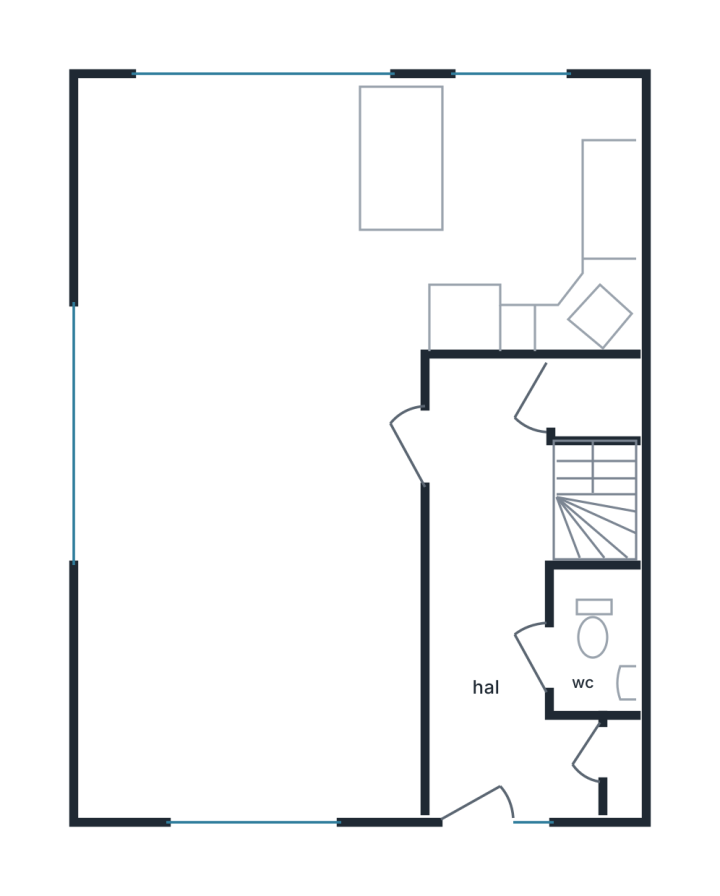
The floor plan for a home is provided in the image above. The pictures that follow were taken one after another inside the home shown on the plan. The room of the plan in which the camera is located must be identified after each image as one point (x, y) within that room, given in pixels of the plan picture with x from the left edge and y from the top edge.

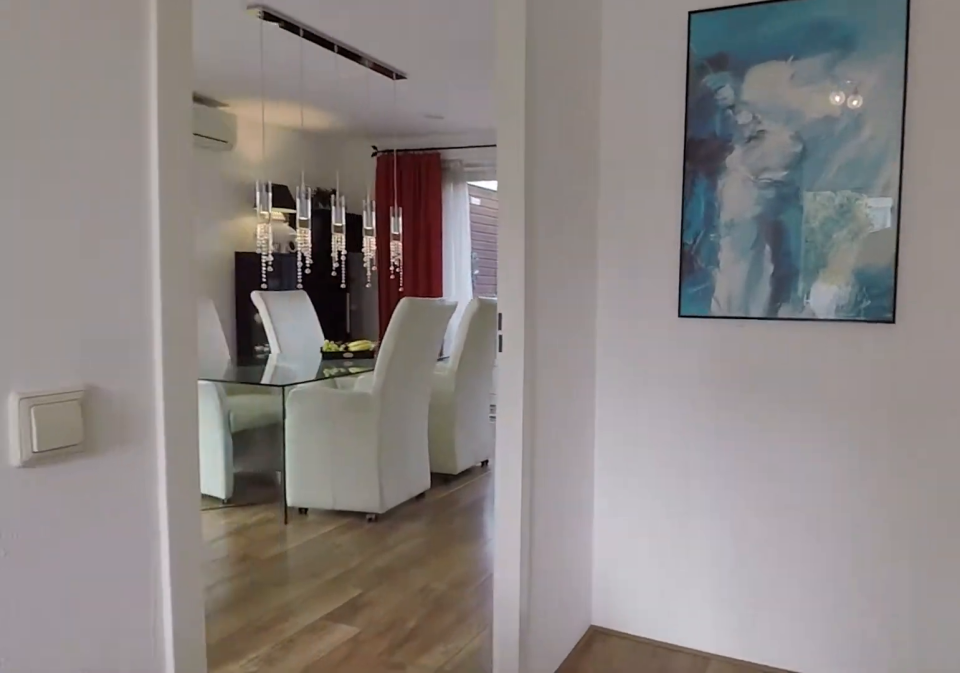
(495, 604)
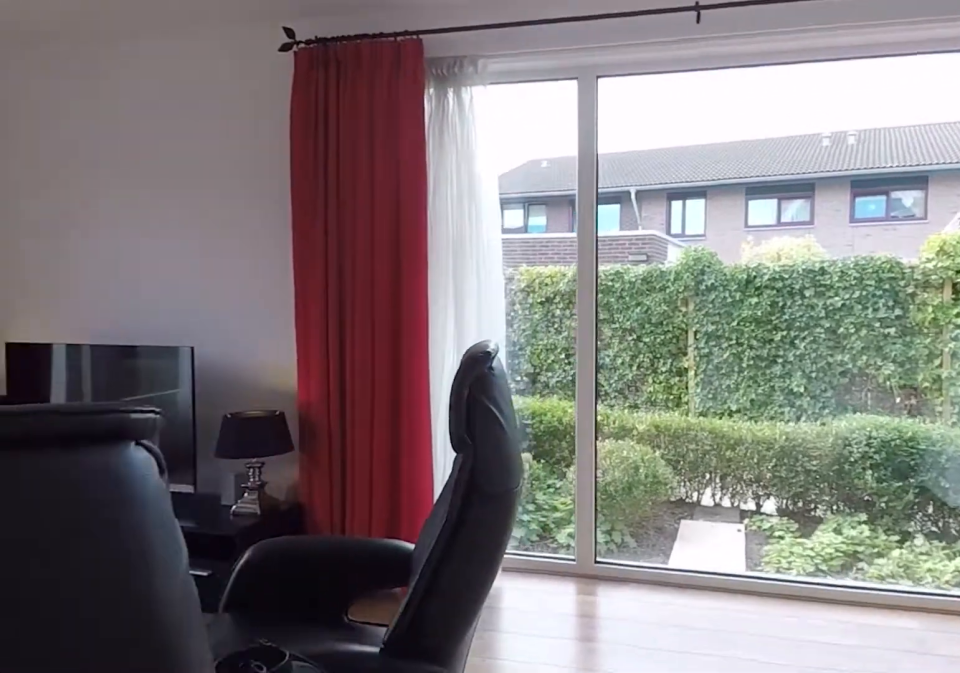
(251, 634)
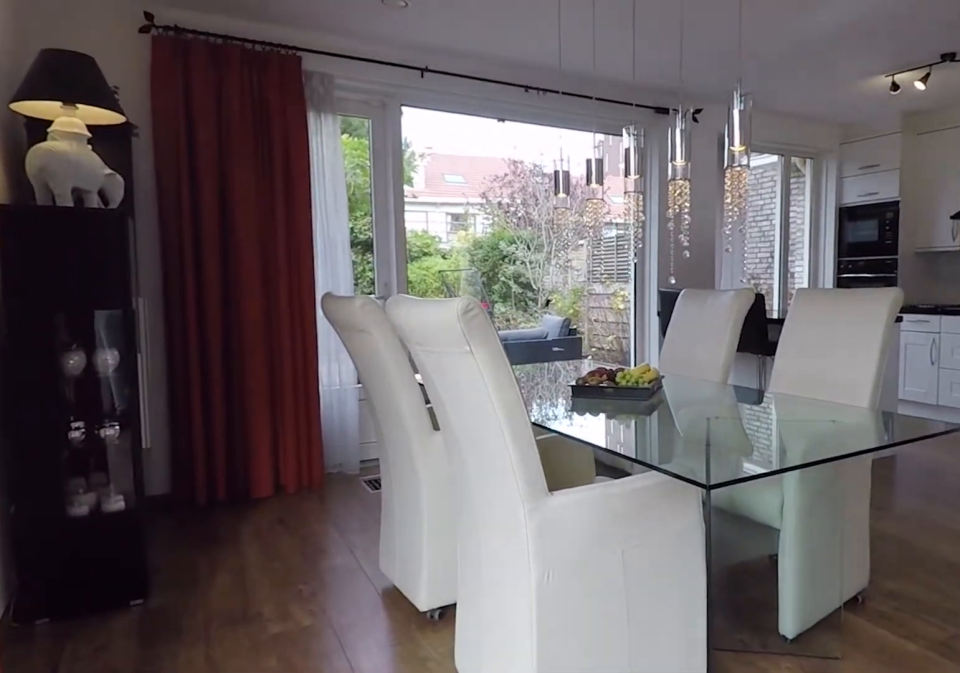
(251, 630)
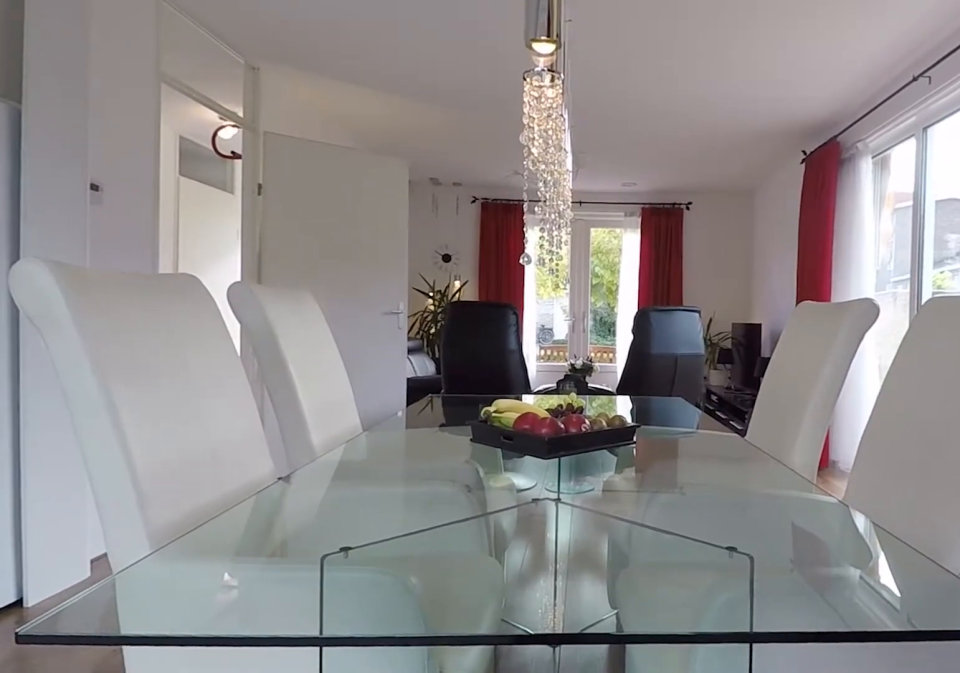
(317, 628)
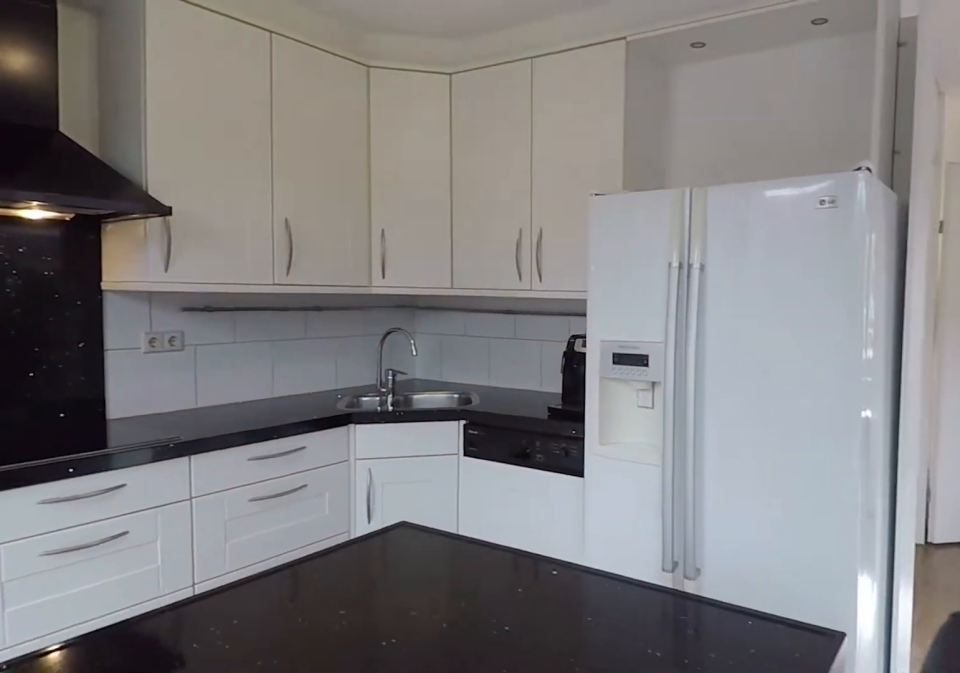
(557, 280)
